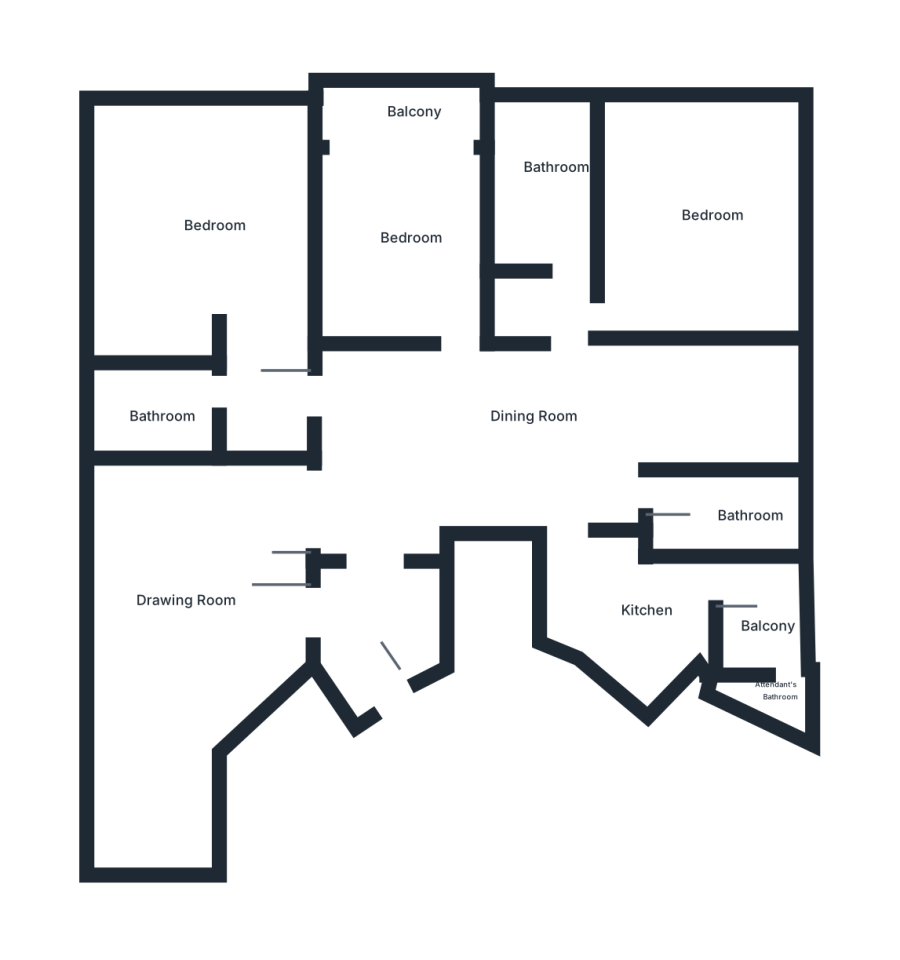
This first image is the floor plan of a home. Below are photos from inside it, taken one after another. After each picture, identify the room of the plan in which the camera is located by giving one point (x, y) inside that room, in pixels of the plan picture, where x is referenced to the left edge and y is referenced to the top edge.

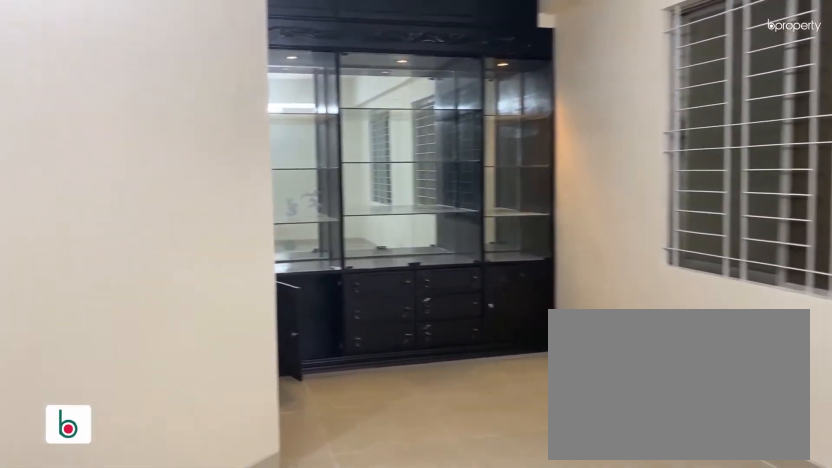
(176, 637)
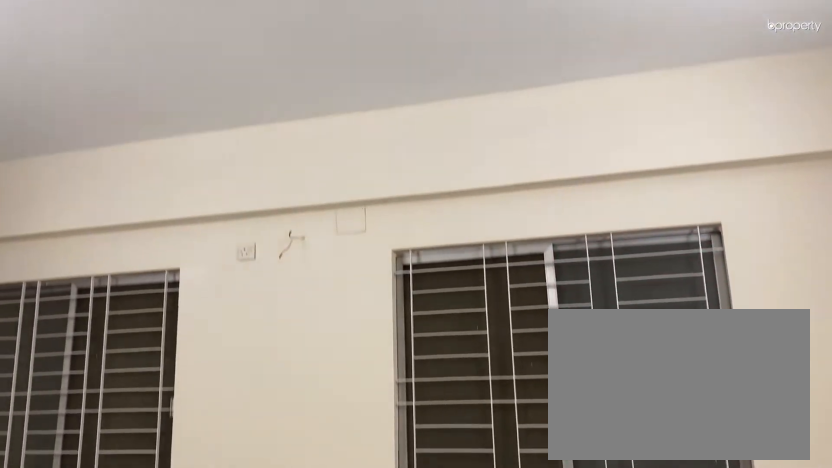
(176, 637)
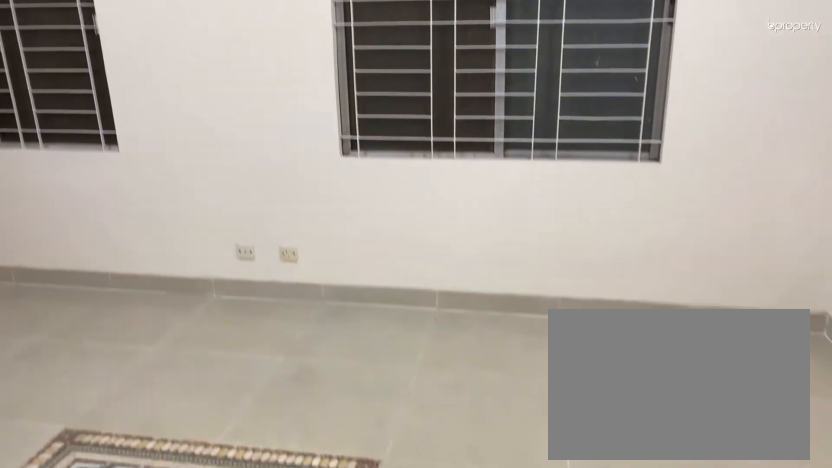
(176, 637)
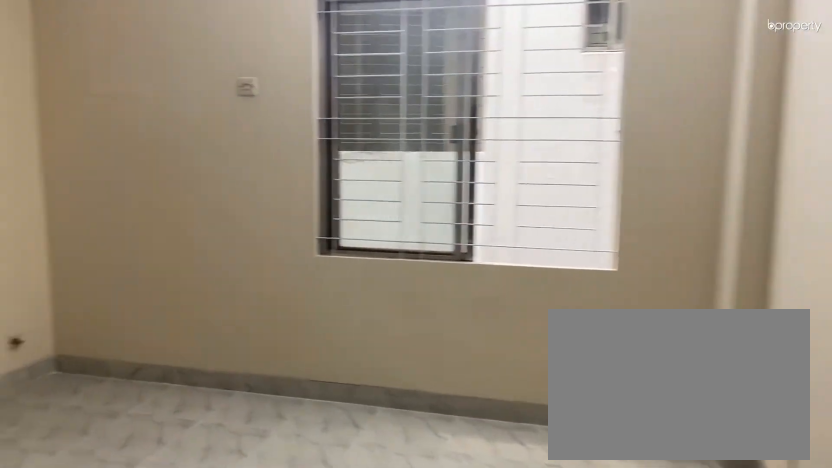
(216, 220)
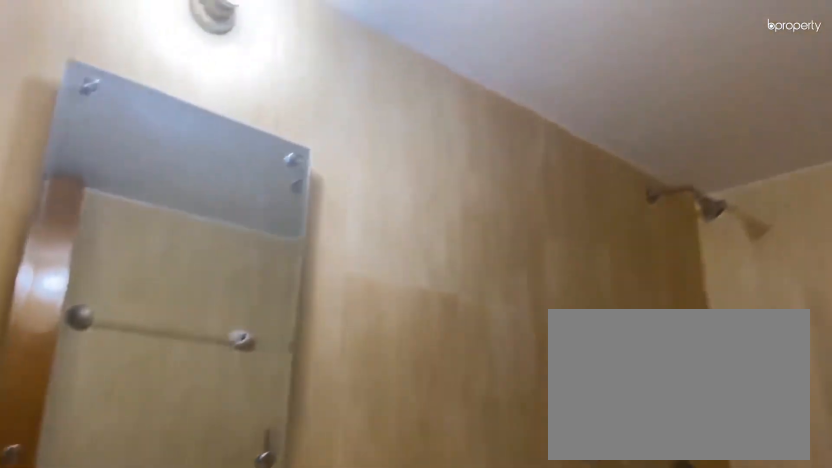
(557, 189)
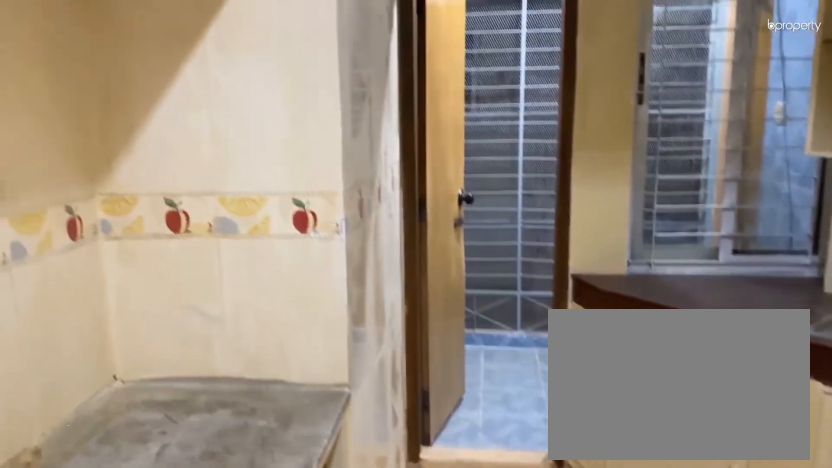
(640, 617)
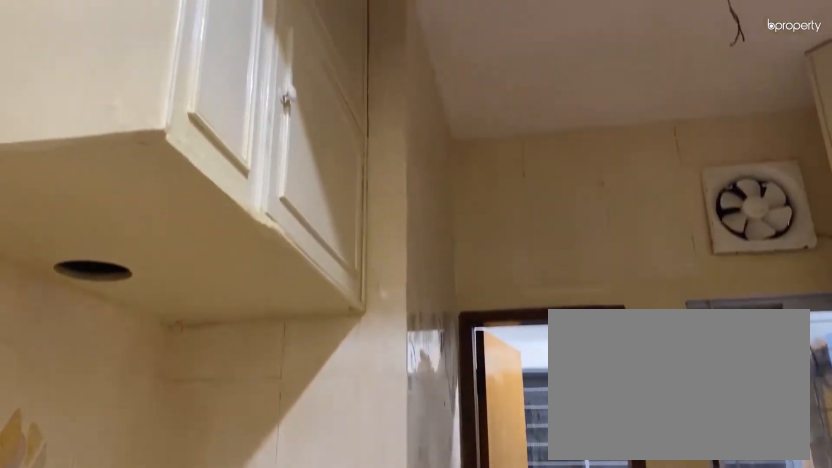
(640, 617)
